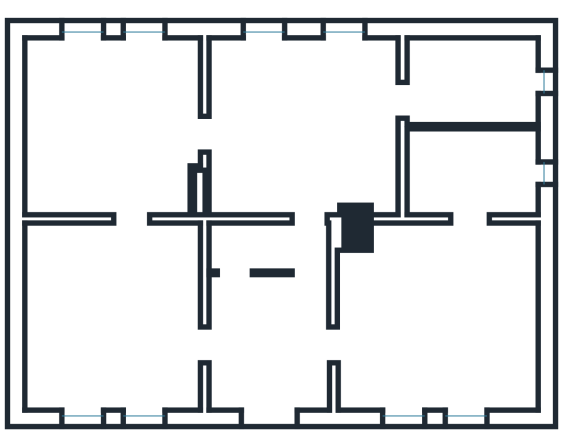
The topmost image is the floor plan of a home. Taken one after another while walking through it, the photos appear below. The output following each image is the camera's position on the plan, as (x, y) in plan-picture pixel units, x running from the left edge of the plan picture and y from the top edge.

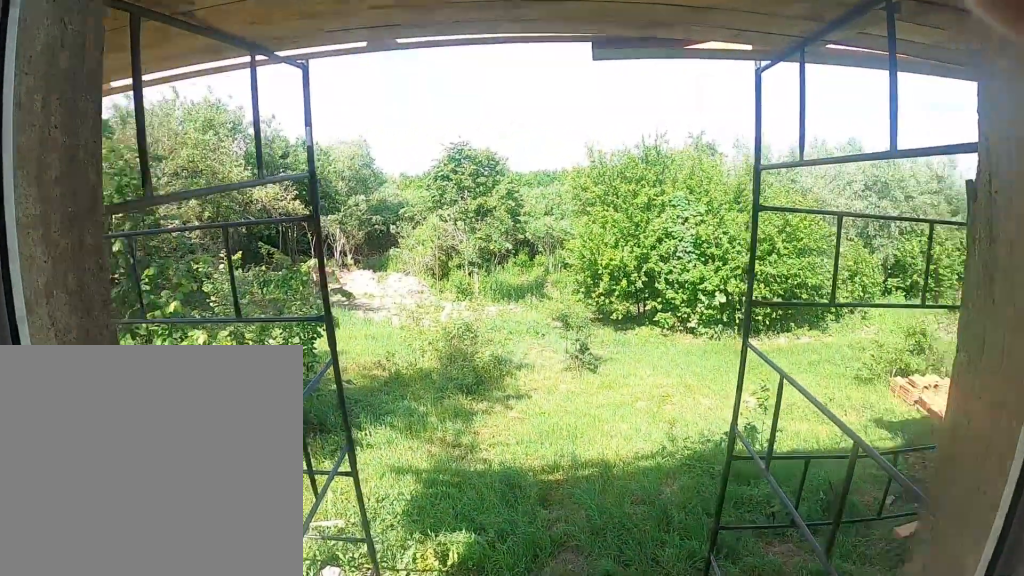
(83, 73)
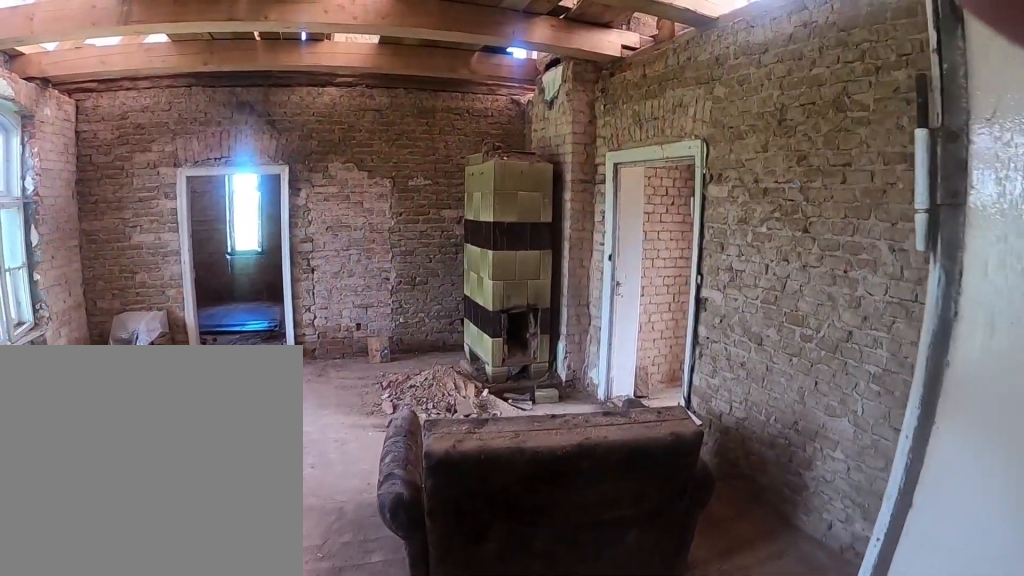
(189, 134)
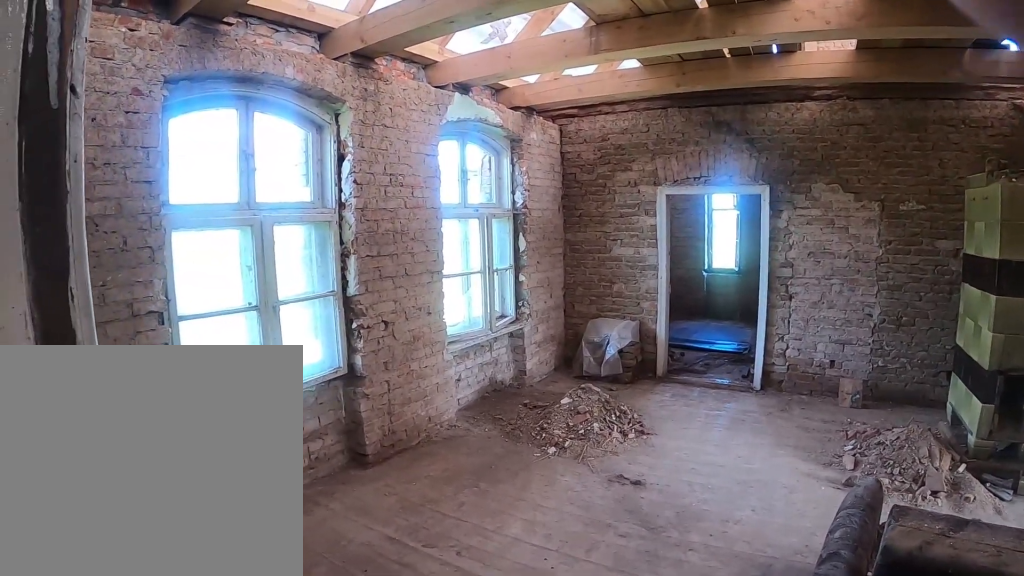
(218, 132)
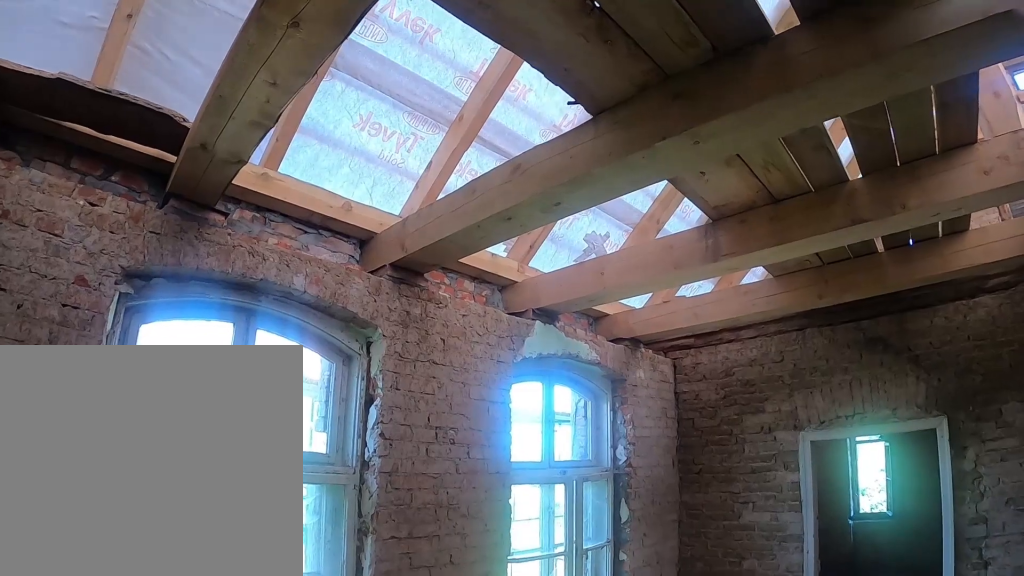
(257, 123)
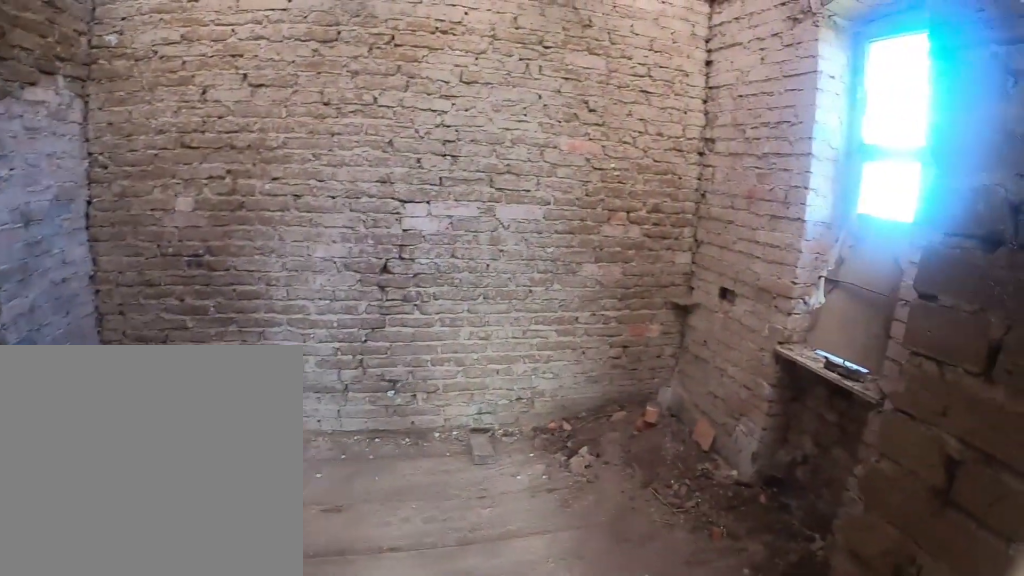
(451, 275)
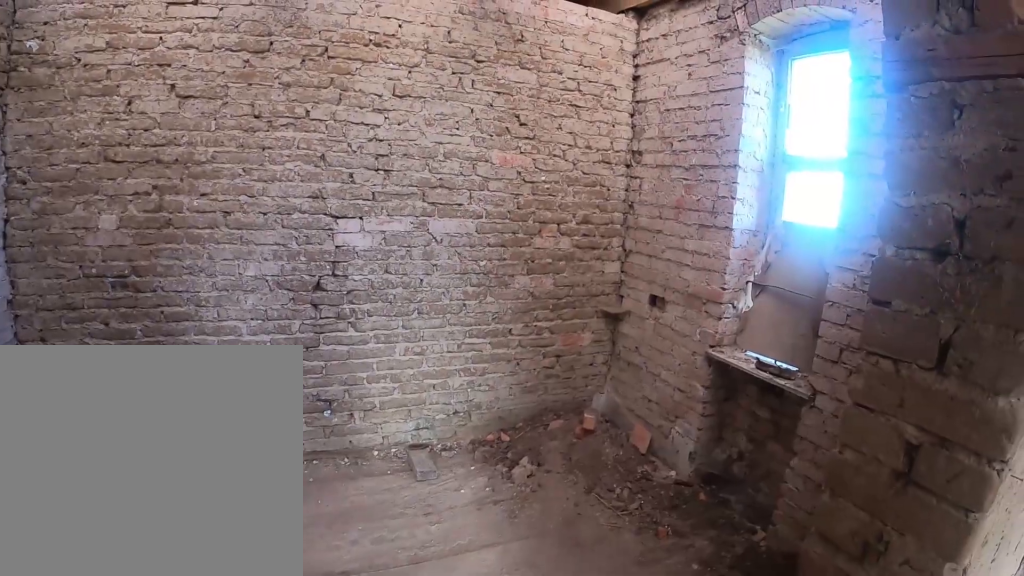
(445, 281)
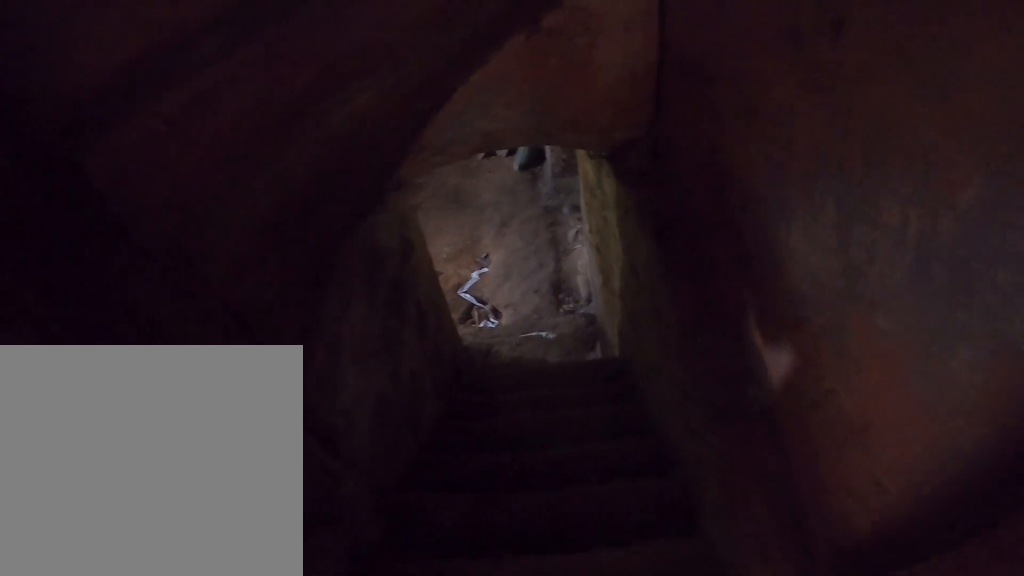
(296, 245)
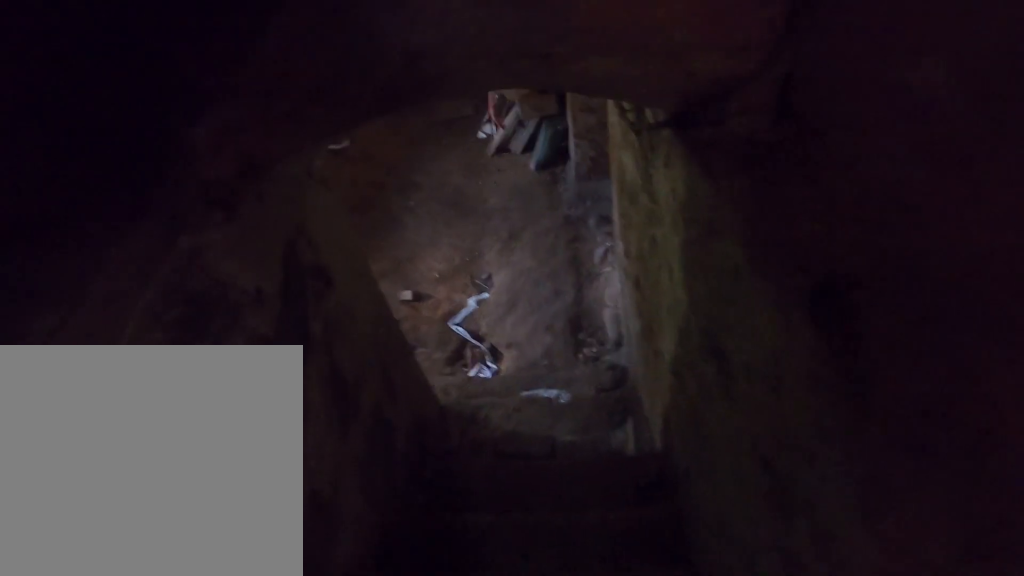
(261, 242)
